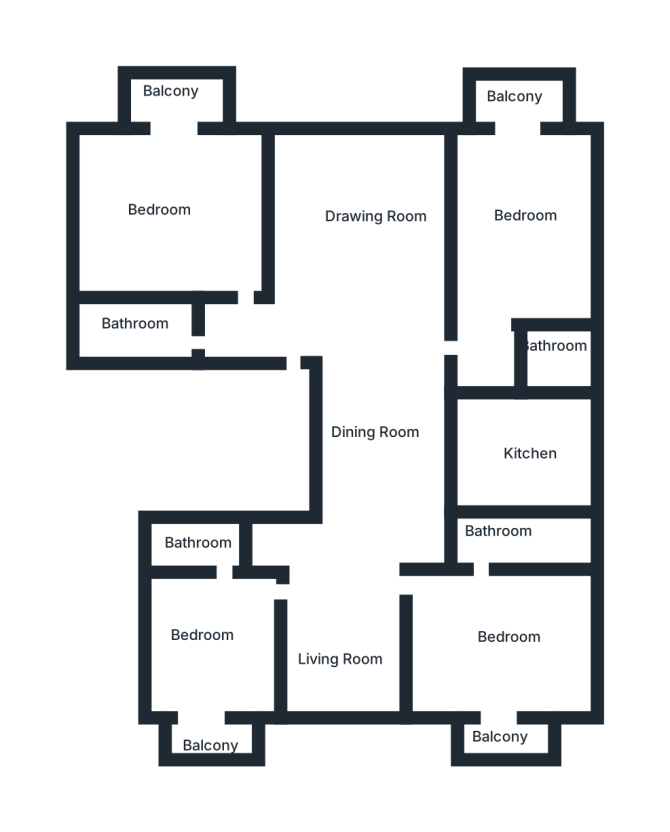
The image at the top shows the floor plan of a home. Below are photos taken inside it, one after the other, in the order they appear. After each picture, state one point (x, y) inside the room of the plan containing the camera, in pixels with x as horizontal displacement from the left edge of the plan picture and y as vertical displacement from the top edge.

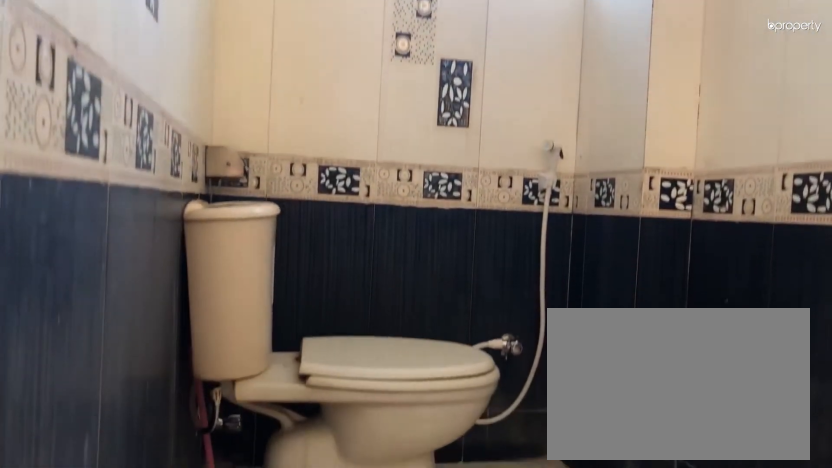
(199, 542)
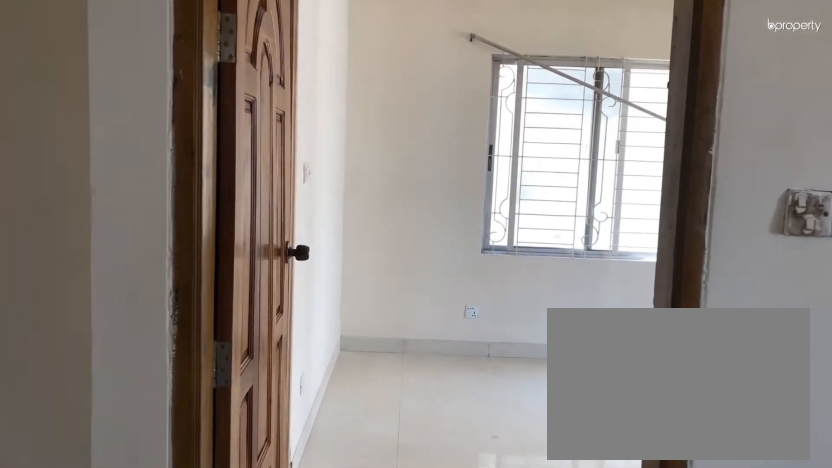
(401, 589)
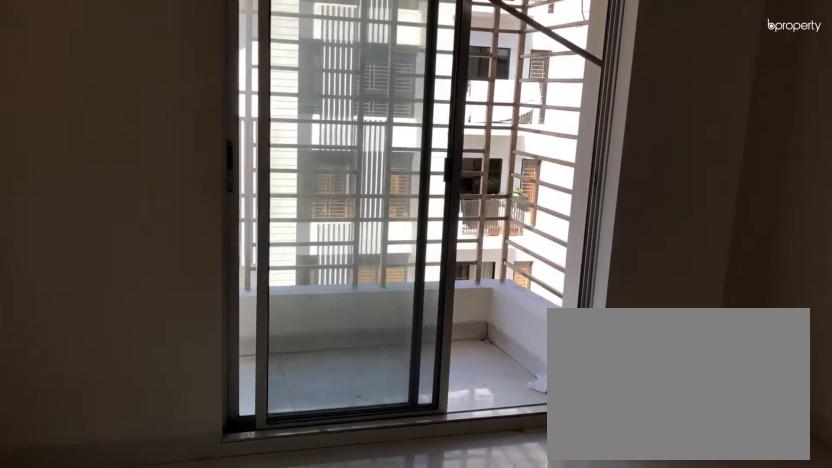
(499, 629)
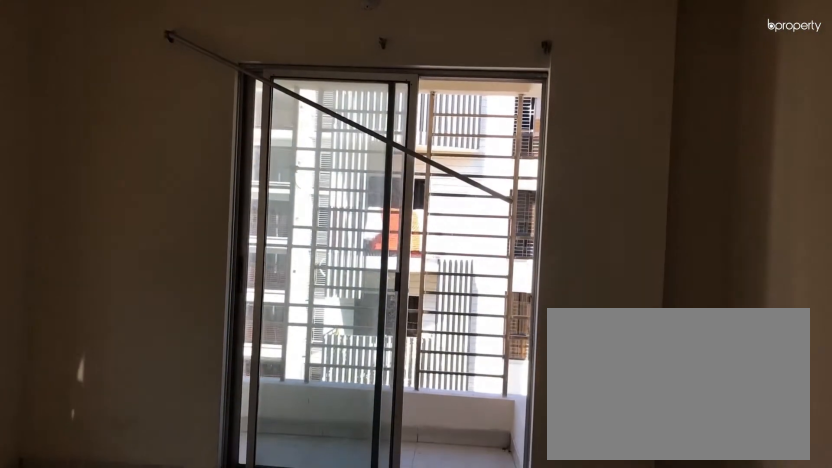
(499, 629)
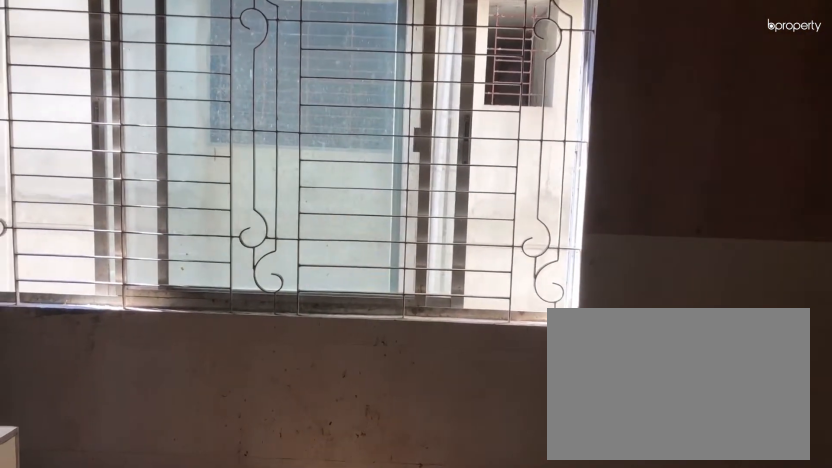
(522, 463)
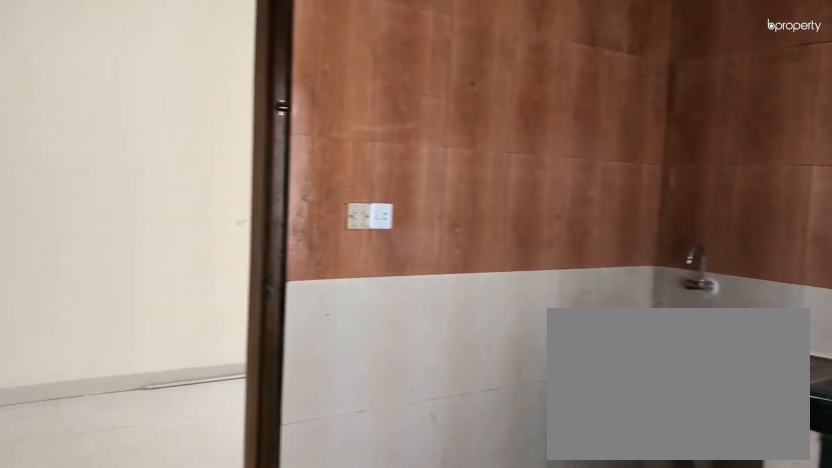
(522, 463)
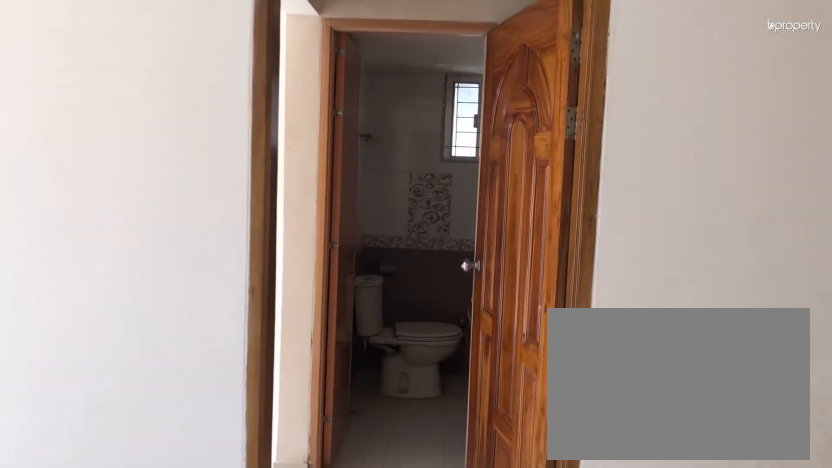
(388, 370)
